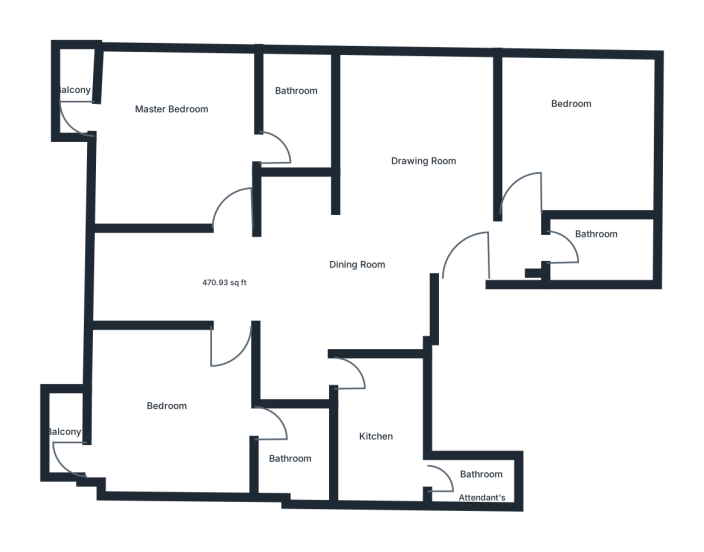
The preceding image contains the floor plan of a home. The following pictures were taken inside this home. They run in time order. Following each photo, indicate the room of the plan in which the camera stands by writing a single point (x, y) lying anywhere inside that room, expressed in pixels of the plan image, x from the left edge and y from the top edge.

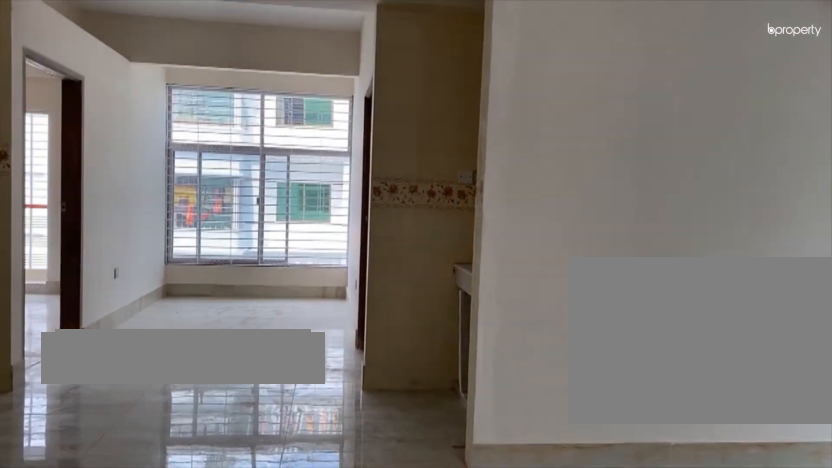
(397, 223)
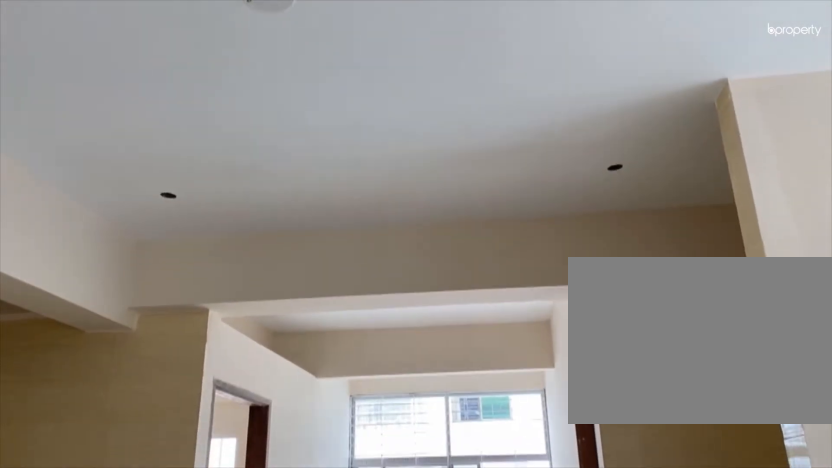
(397, 223)
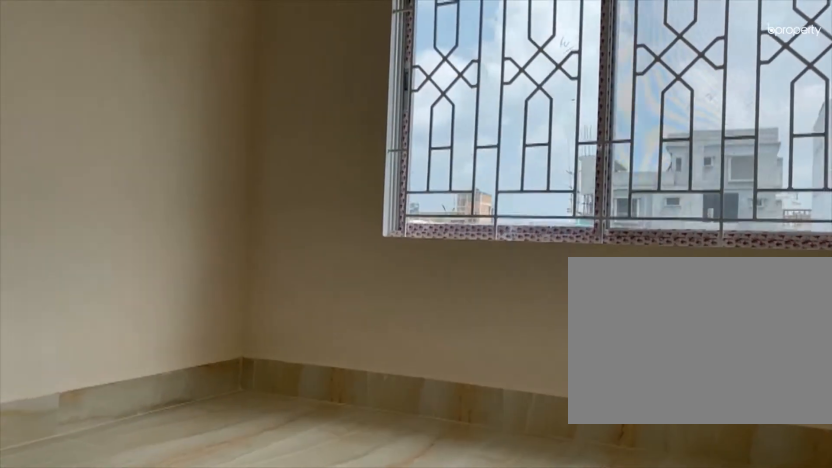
(587, 140)
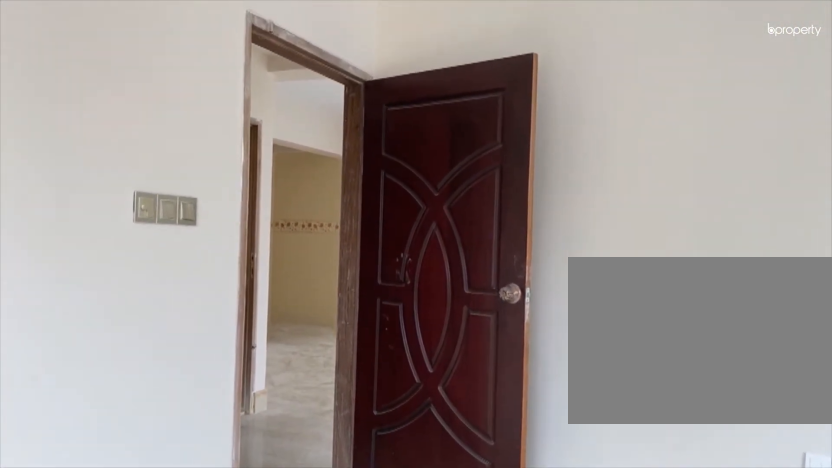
(587, 140)
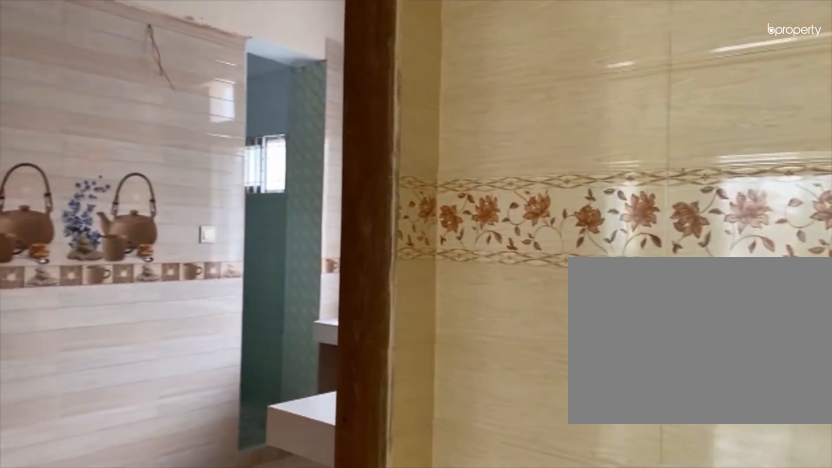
(378, 438)
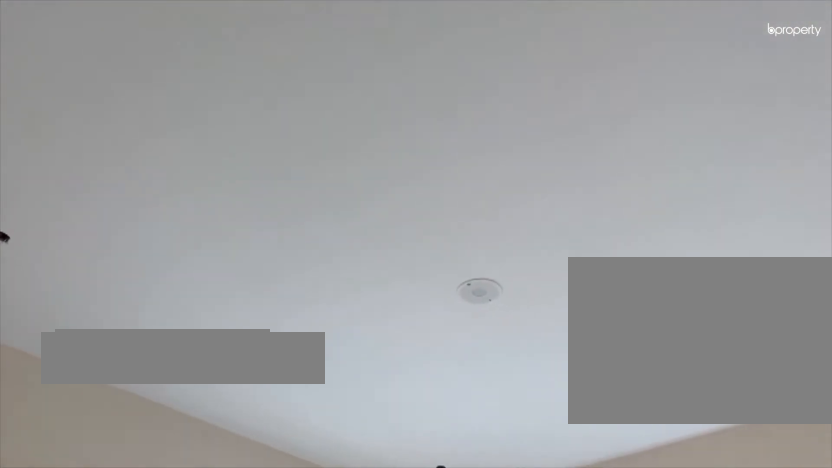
(174, 140)
